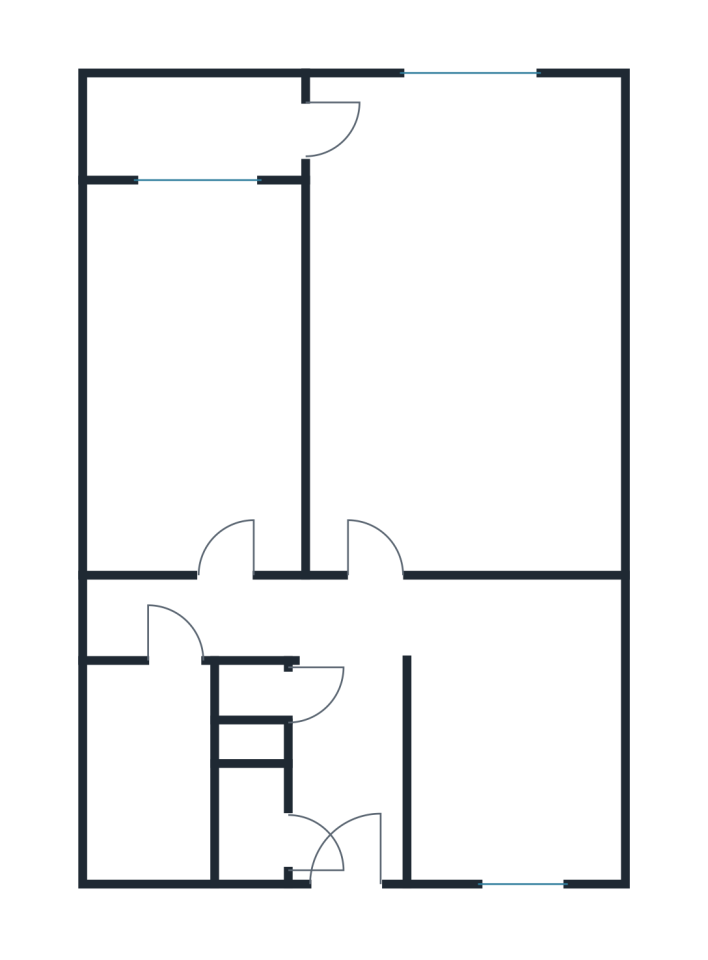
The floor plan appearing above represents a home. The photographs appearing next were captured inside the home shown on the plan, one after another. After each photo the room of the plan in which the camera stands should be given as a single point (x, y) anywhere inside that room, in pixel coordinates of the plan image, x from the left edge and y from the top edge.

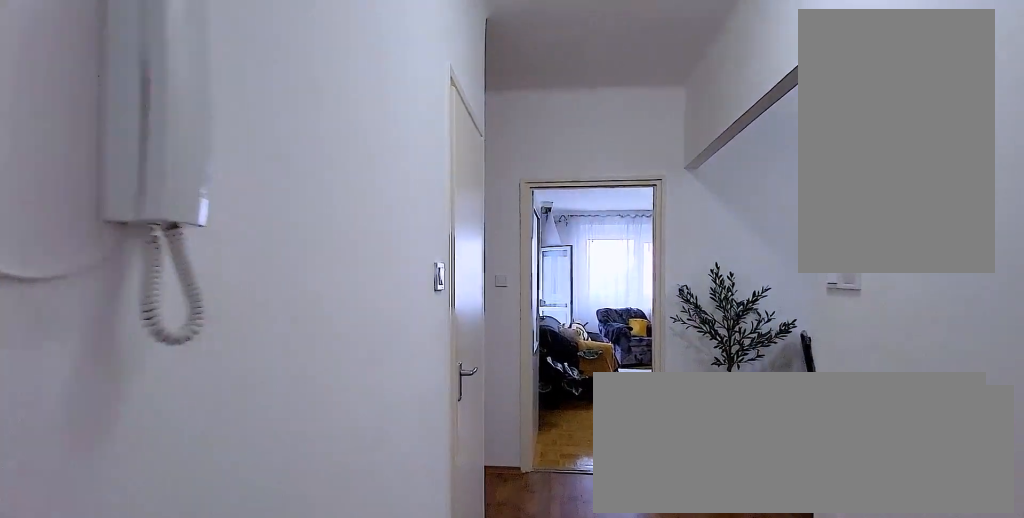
(346, 768)
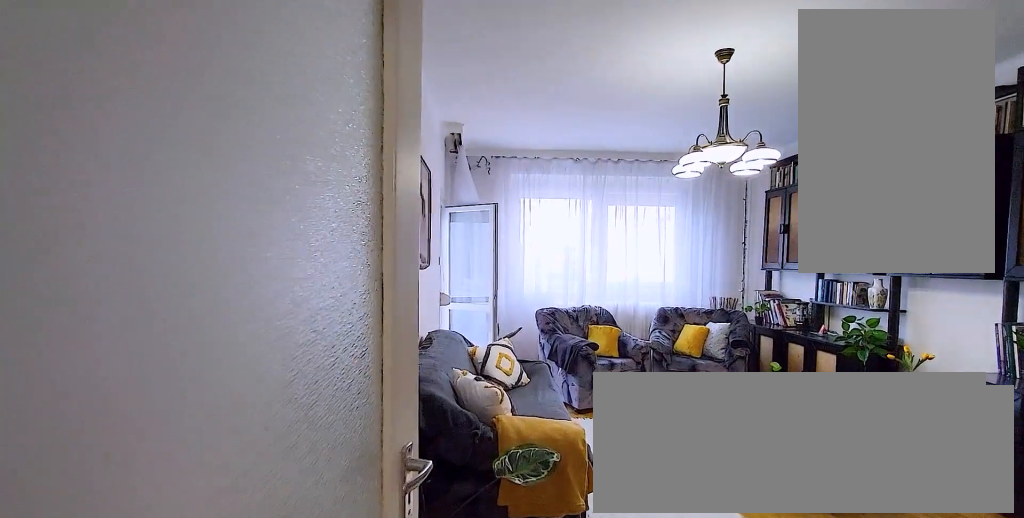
(473, 362)
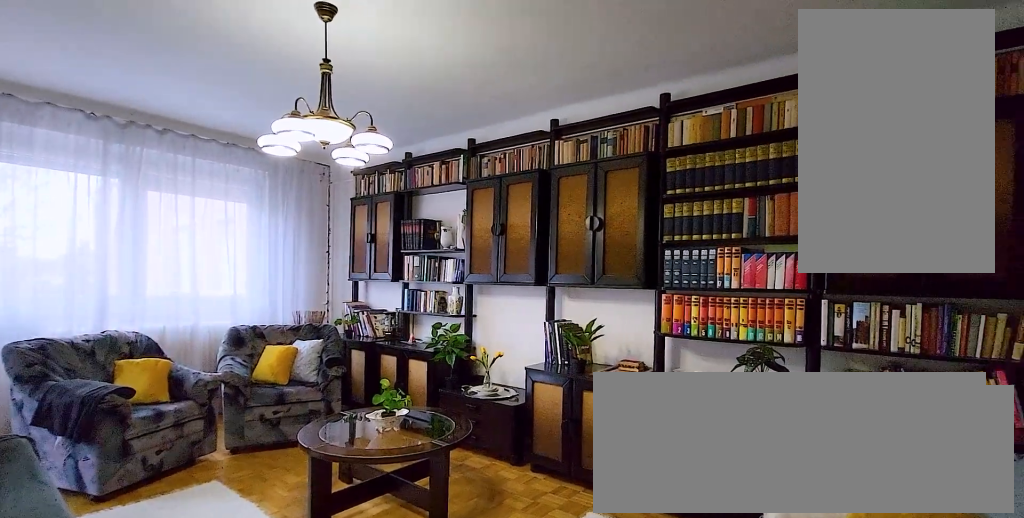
(473, 361)
